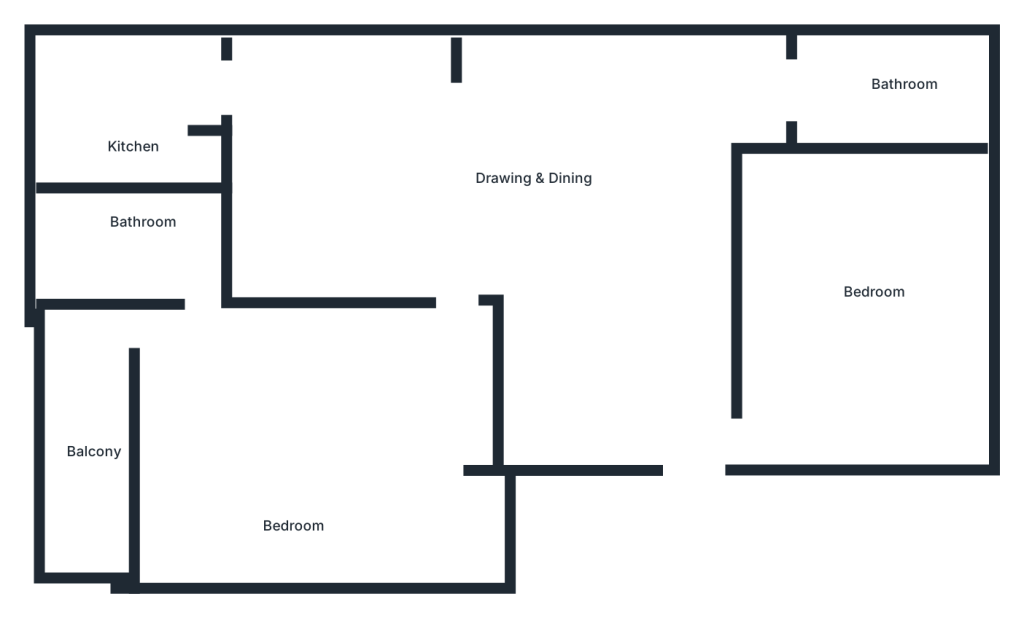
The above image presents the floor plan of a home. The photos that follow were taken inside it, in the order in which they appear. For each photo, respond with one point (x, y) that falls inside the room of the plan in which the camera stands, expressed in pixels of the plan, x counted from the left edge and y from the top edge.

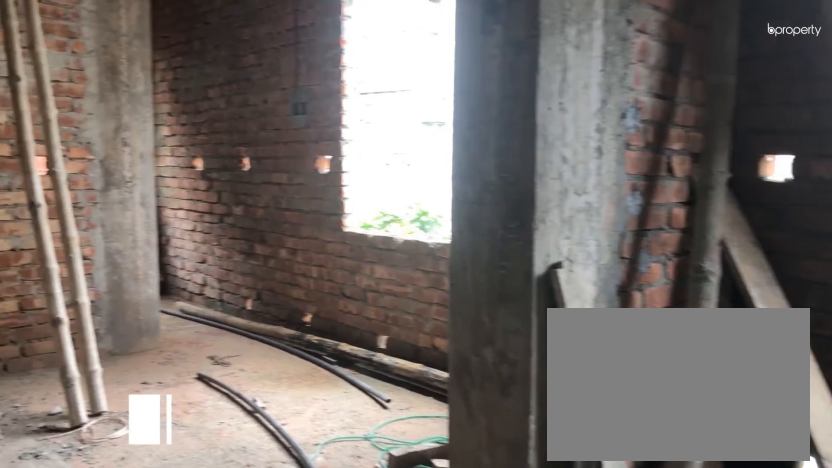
(537, 201)
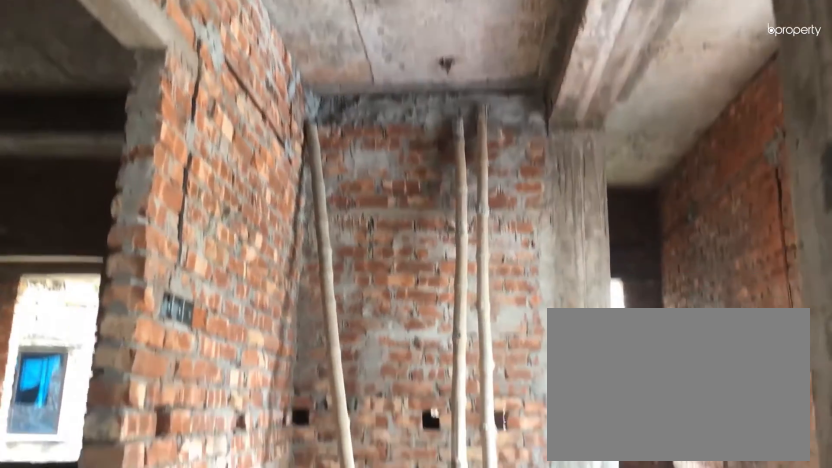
(536, 201)
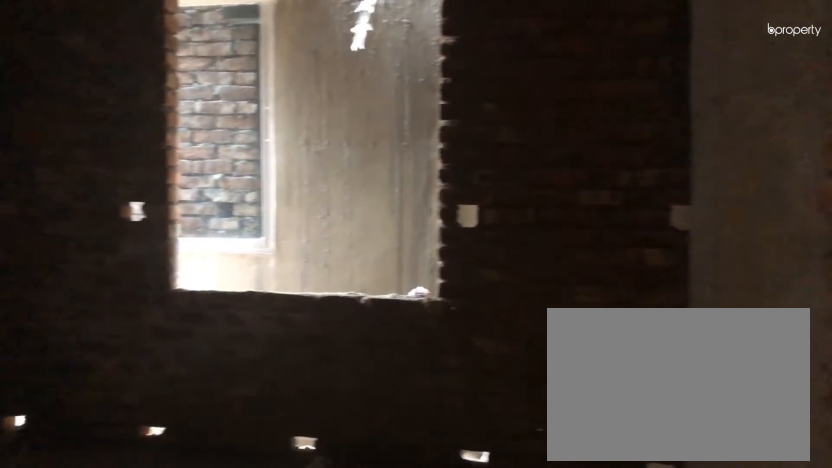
(869, 288)
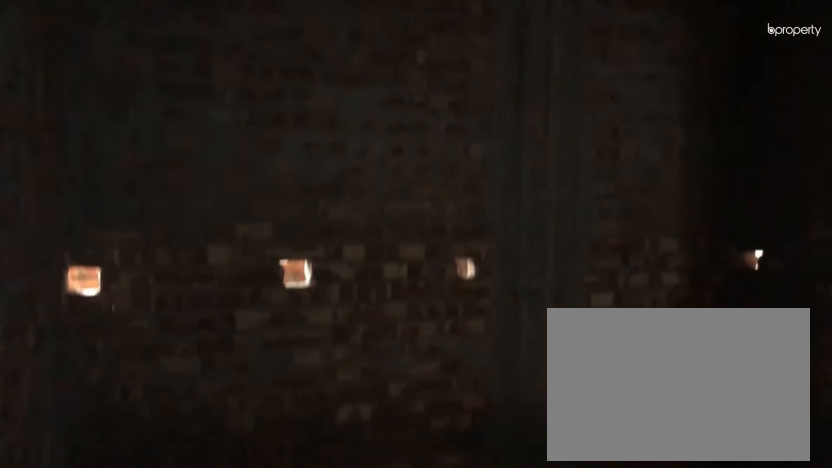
(869, 288)
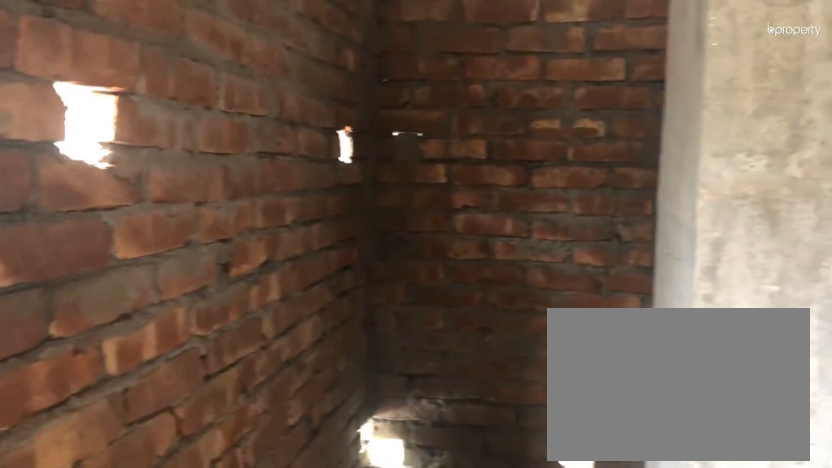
(891, 100)
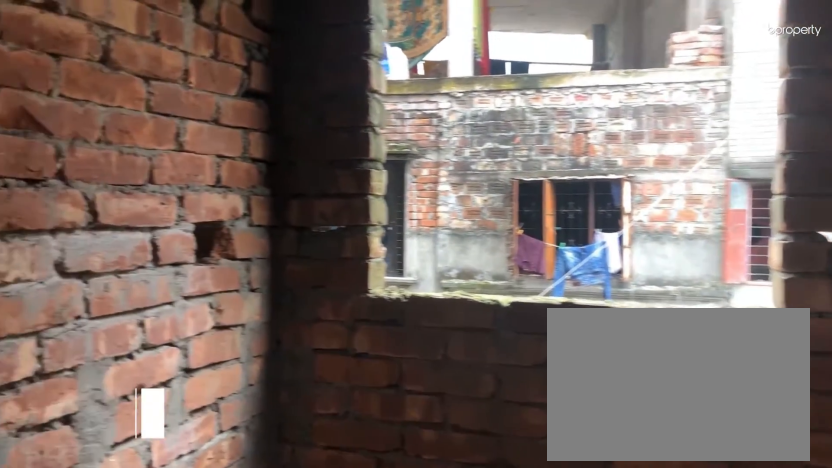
(139, 135)
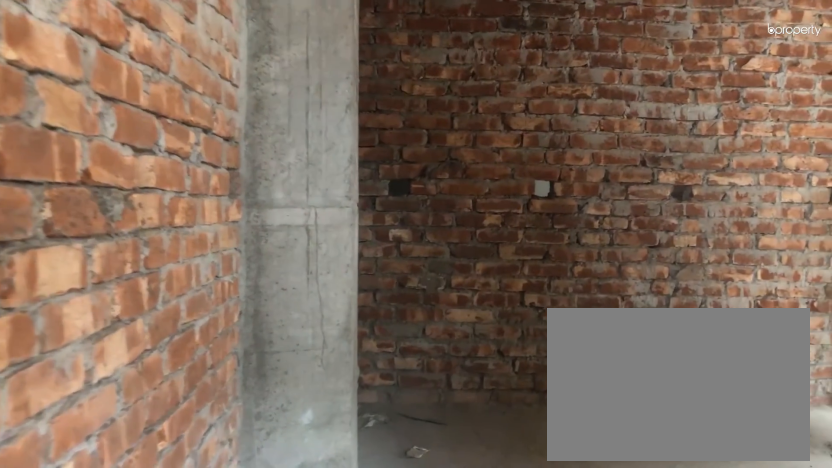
(464, 277)
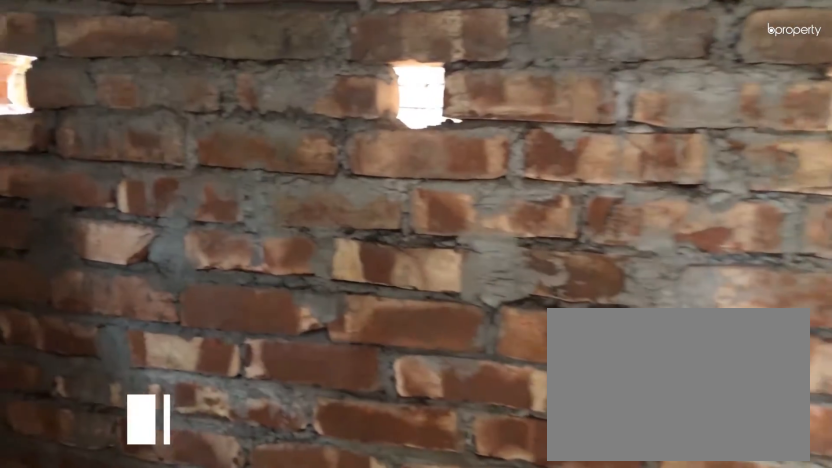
(134, 235)
